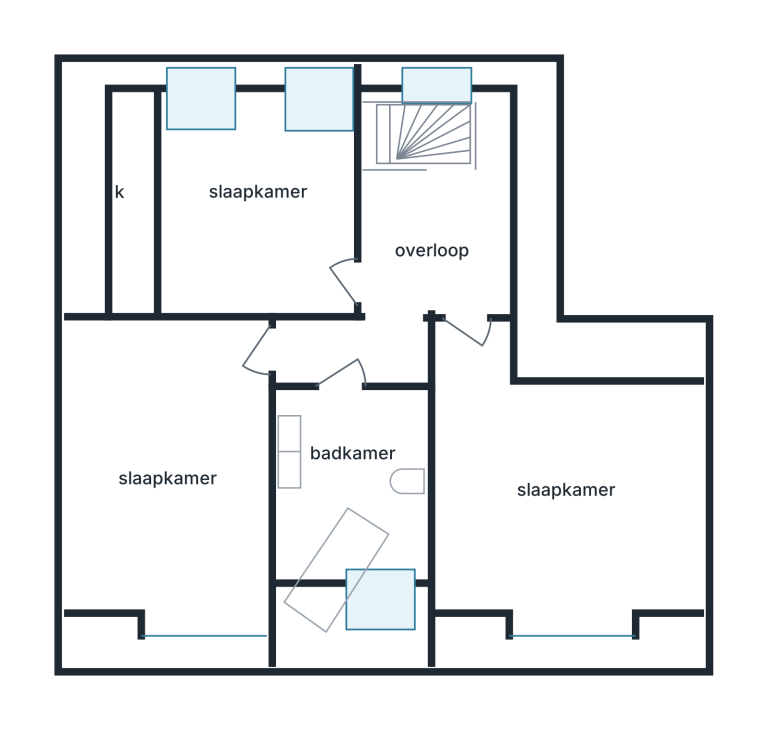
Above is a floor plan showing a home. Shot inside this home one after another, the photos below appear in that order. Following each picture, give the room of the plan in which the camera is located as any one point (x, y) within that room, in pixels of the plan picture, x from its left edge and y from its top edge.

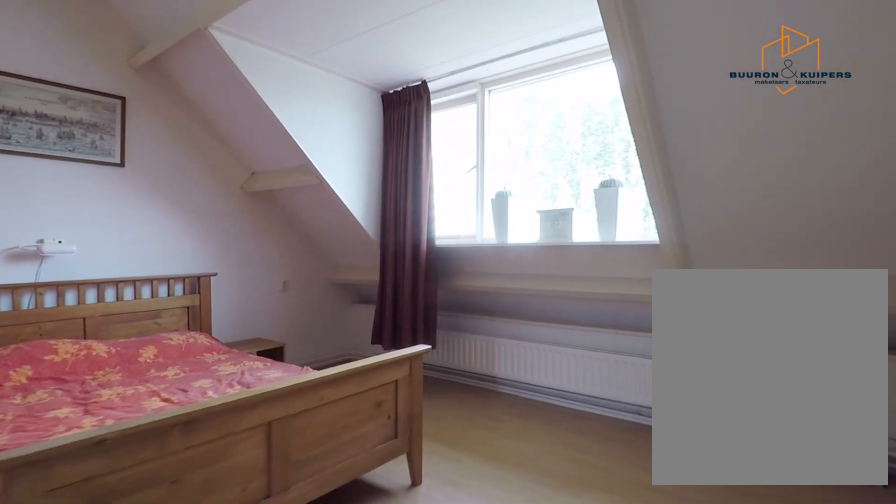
(566, 485)
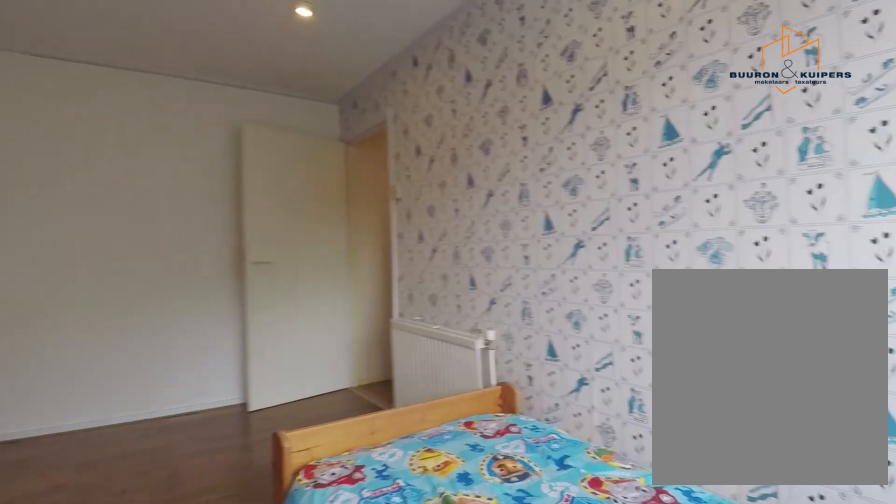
(166, 470)
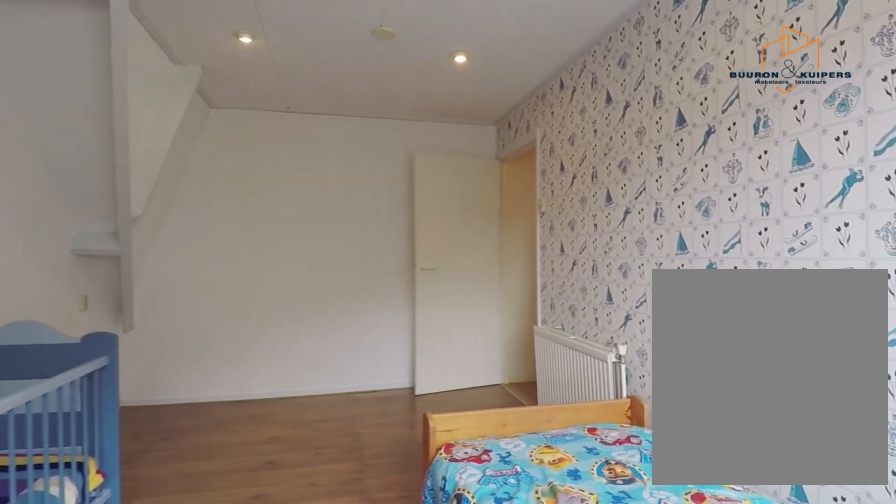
(166, 470)
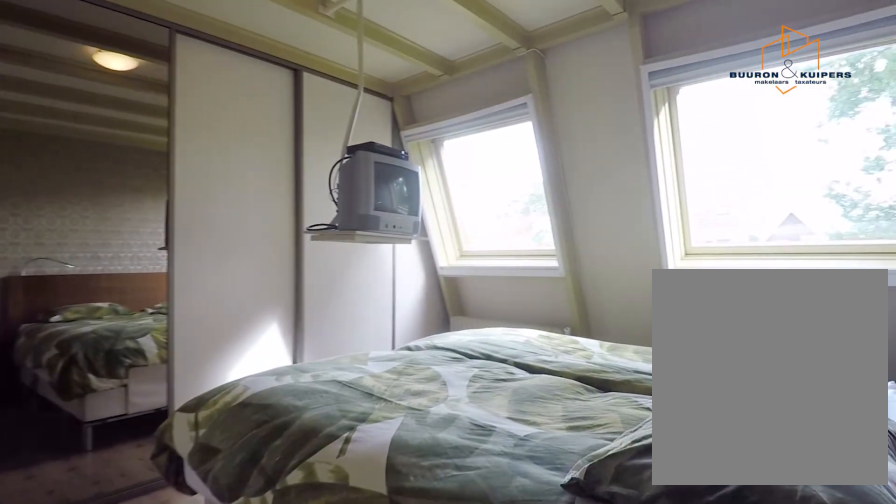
(250, 203)
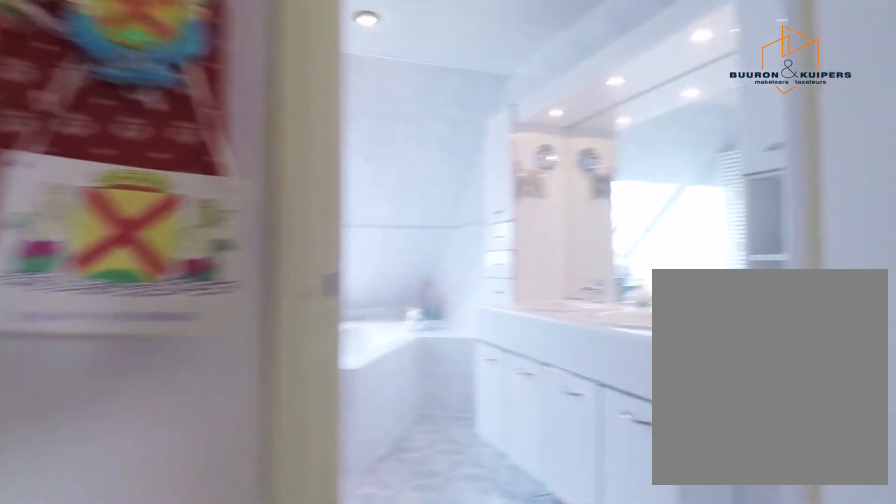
(418, 264)
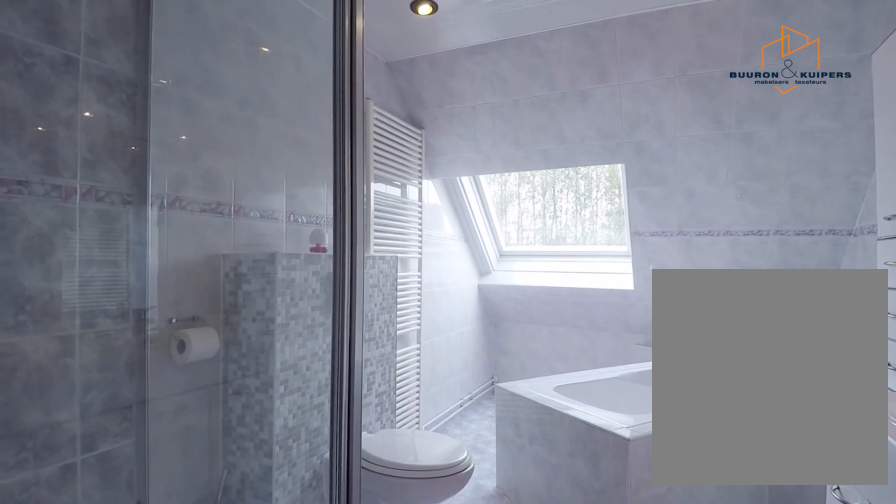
(351, 499)
